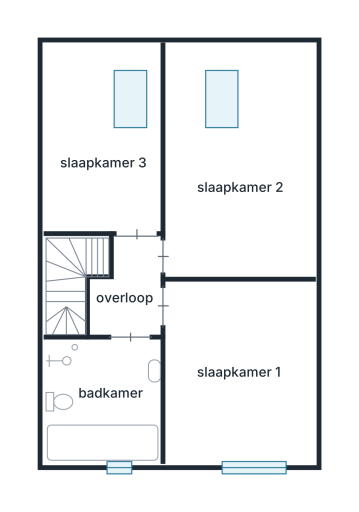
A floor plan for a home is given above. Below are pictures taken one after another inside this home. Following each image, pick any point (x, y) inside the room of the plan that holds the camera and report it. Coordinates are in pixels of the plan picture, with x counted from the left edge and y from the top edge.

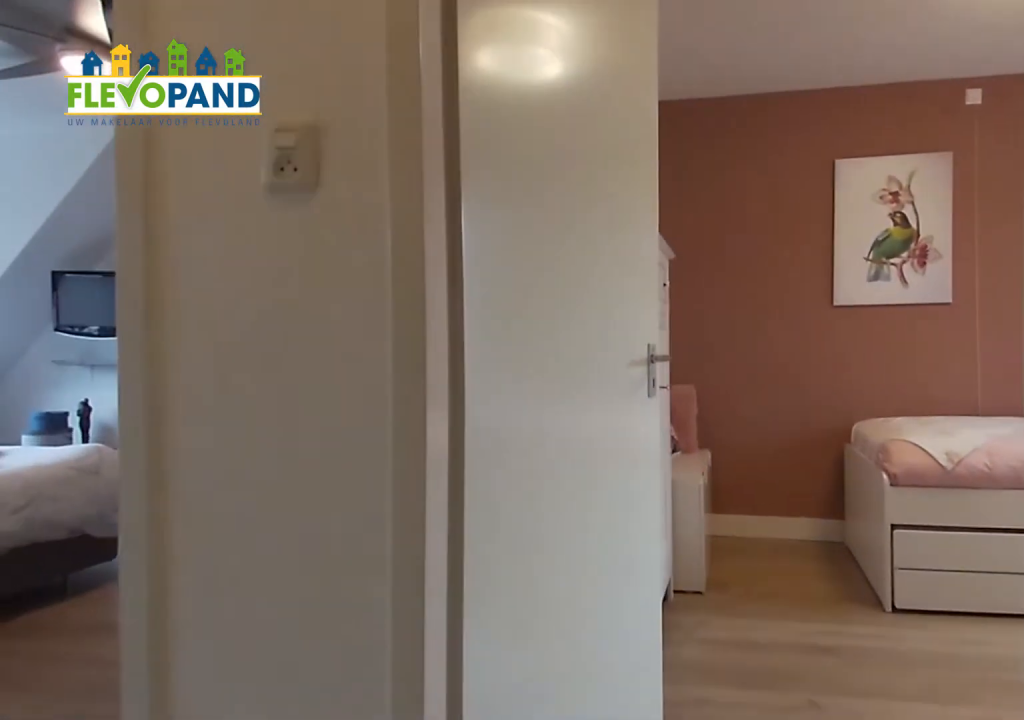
(128, 290)
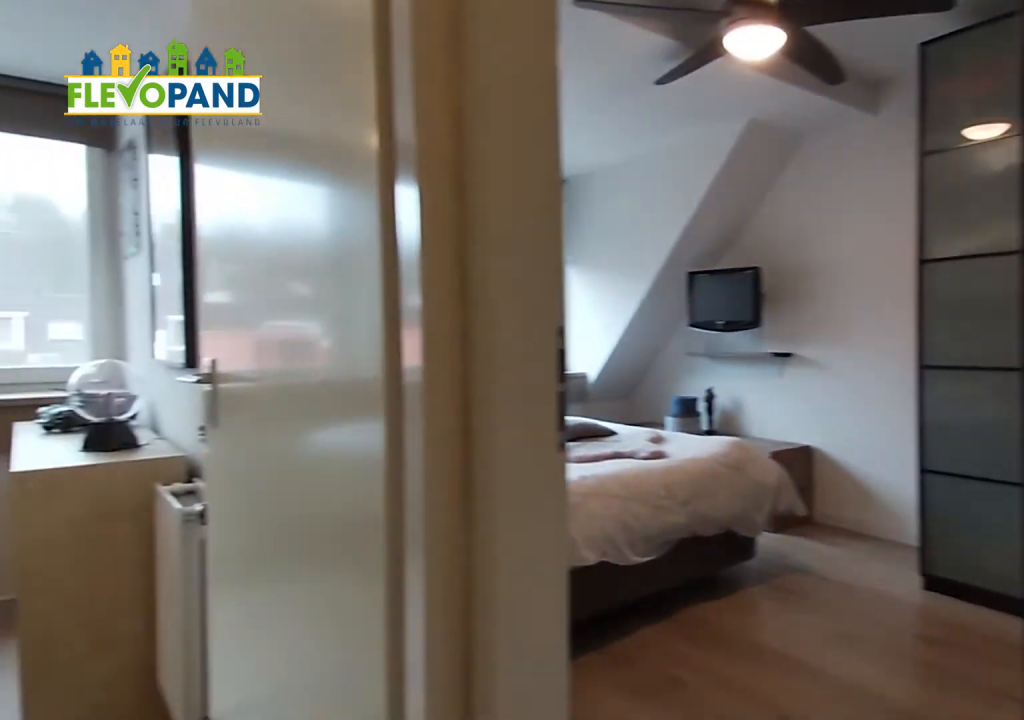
(128, 290)
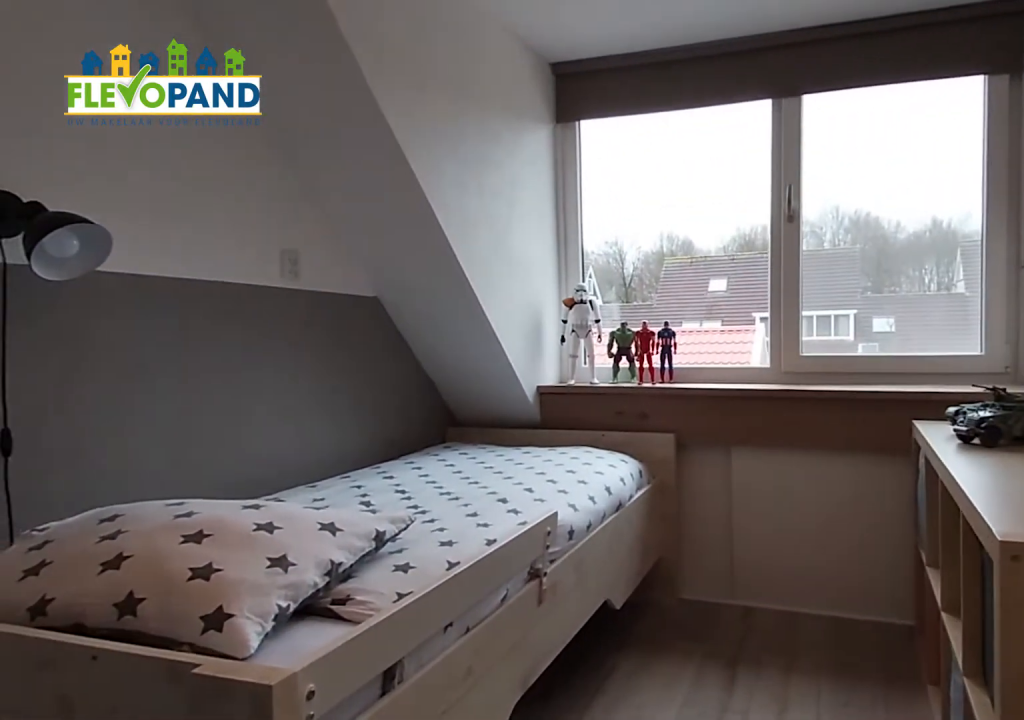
(65, 190)
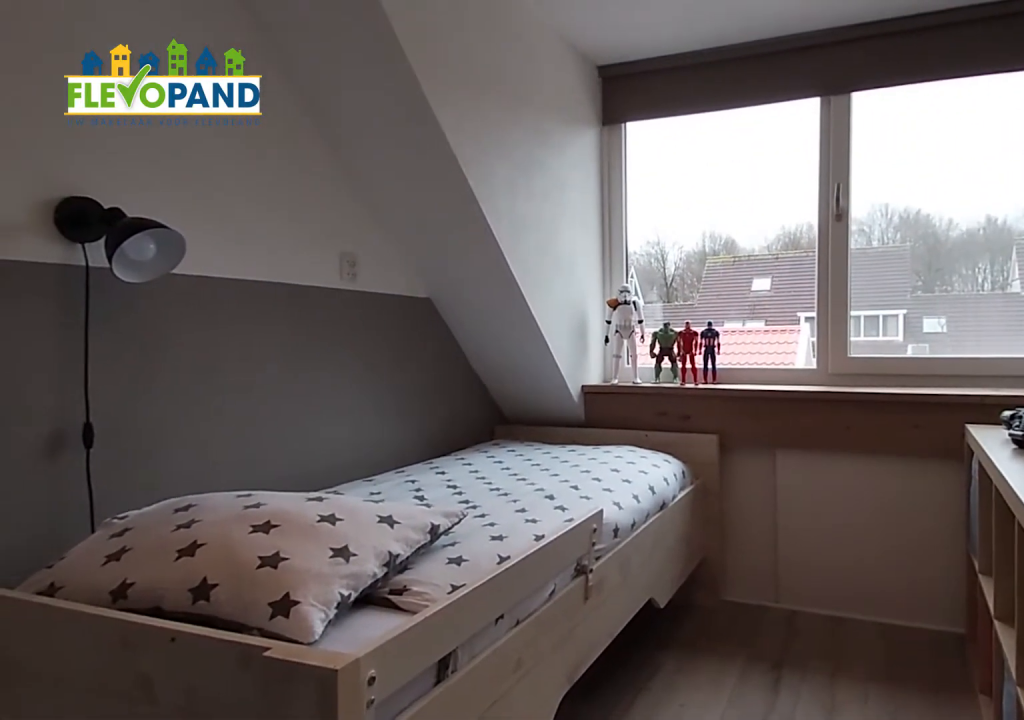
(65, 190)
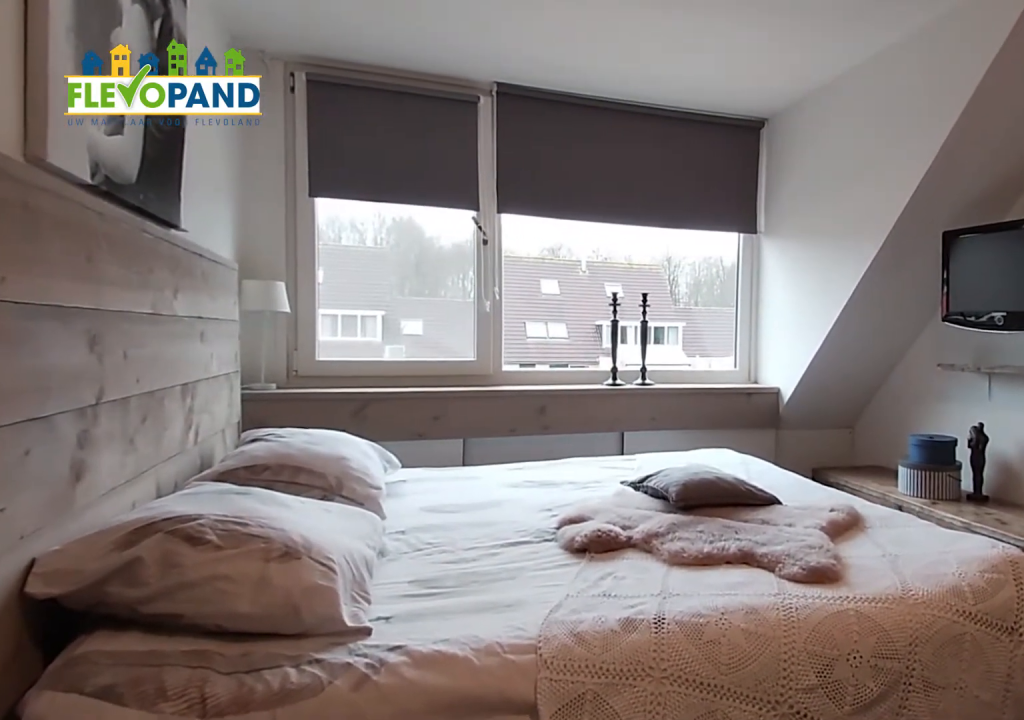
(311, 194)
